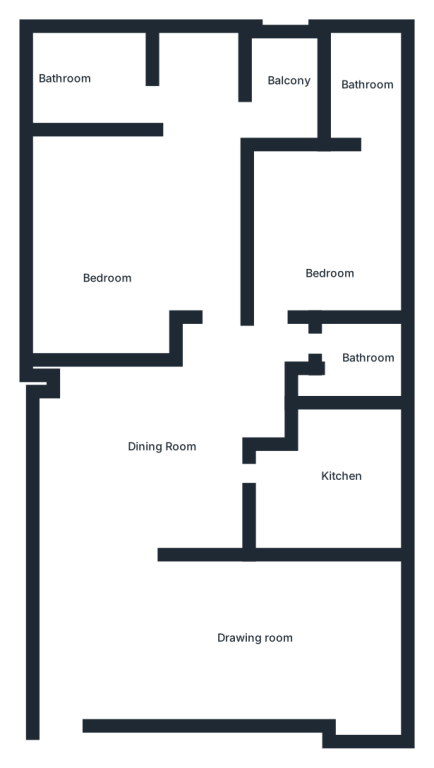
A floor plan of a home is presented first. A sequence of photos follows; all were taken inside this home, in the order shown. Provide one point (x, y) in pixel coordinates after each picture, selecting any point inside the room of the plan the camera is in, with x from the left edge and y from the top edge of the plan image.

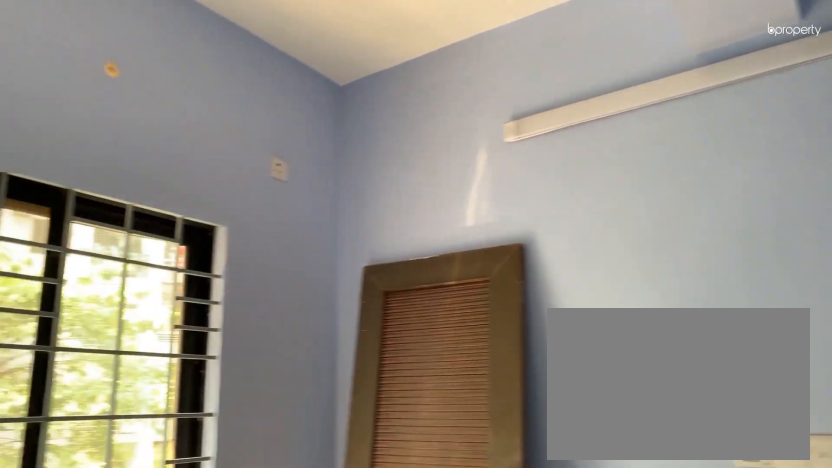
(330, 243)
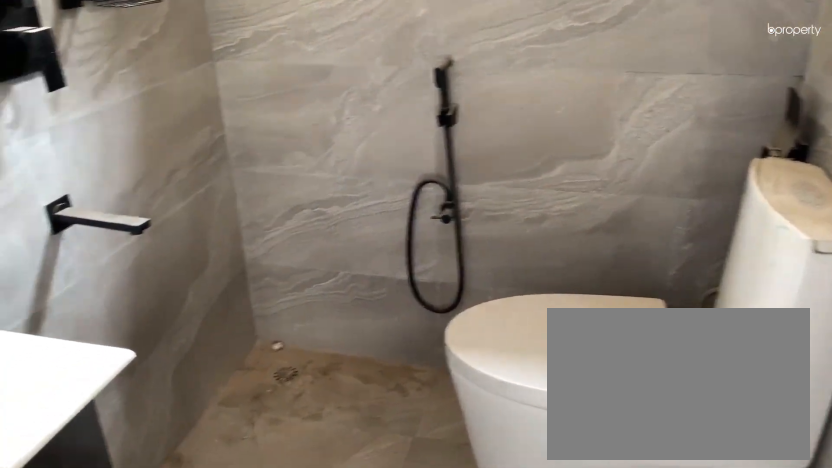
(365, 91)
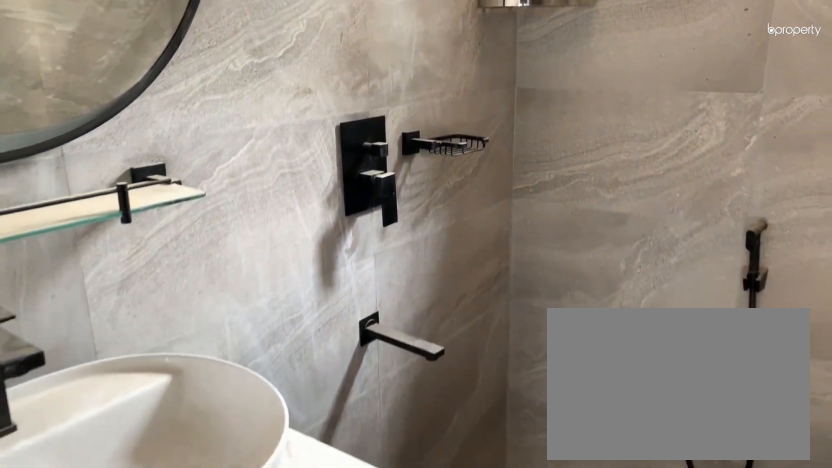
(365, 91)
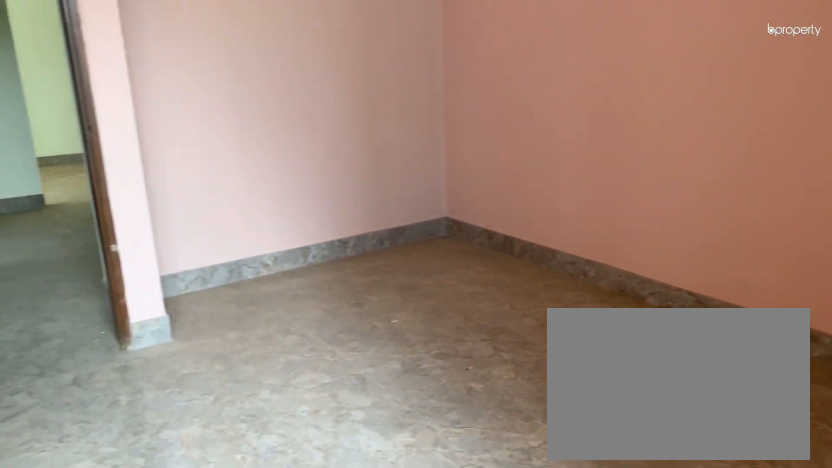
(105, 237)
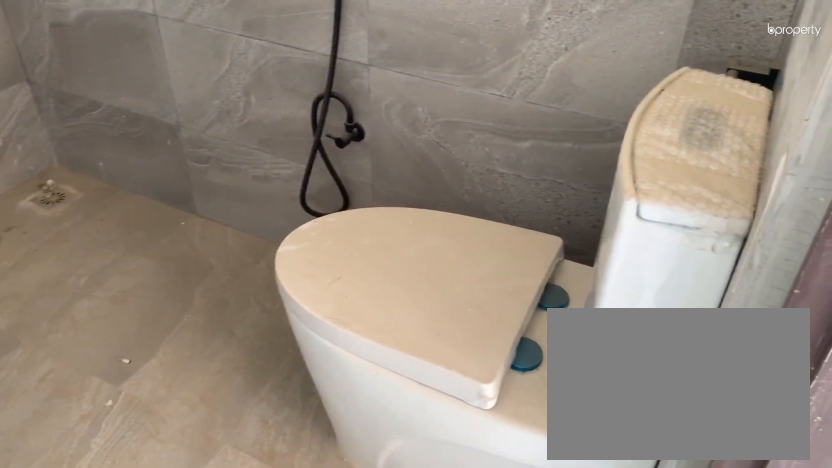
(73, 91)
